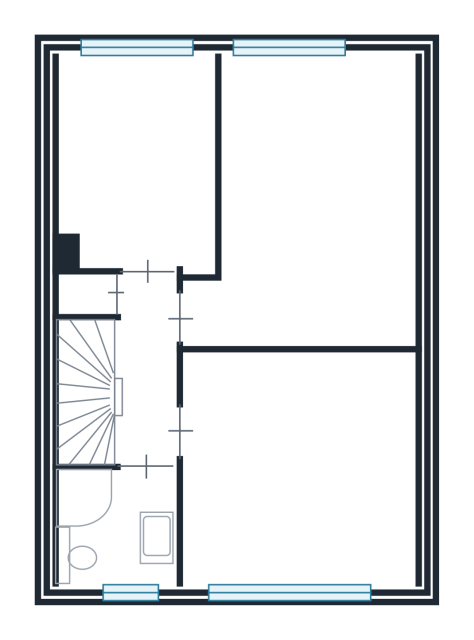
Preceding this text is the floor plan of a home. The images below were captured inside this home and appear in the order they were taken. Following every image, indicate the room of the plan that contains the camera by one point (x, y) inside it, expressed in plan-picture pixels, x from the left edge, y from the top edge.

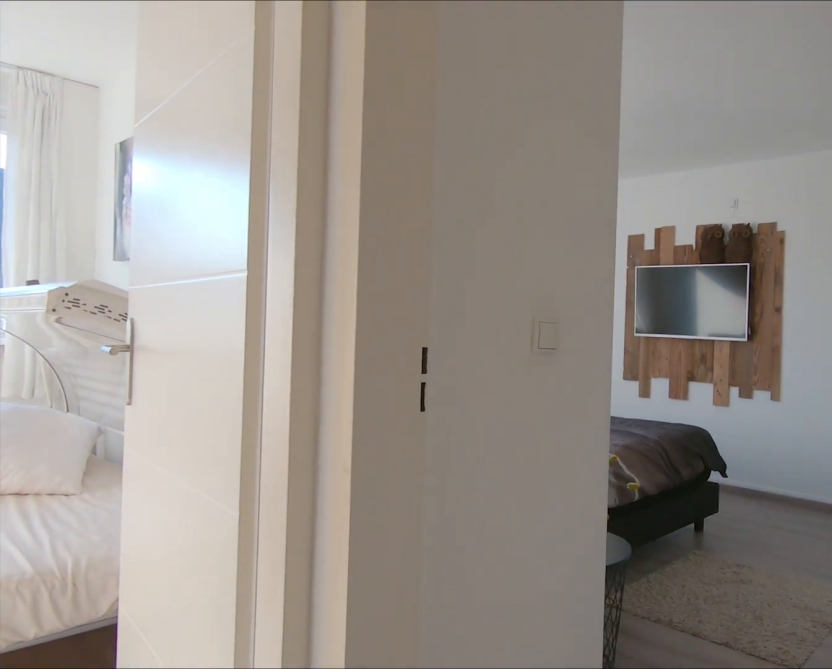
(145, 370)
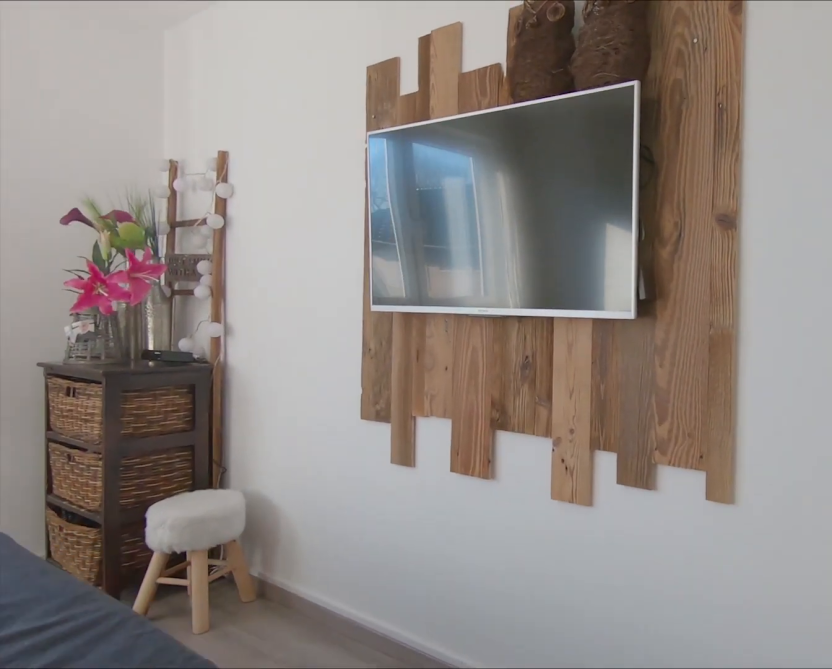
(315, 206)
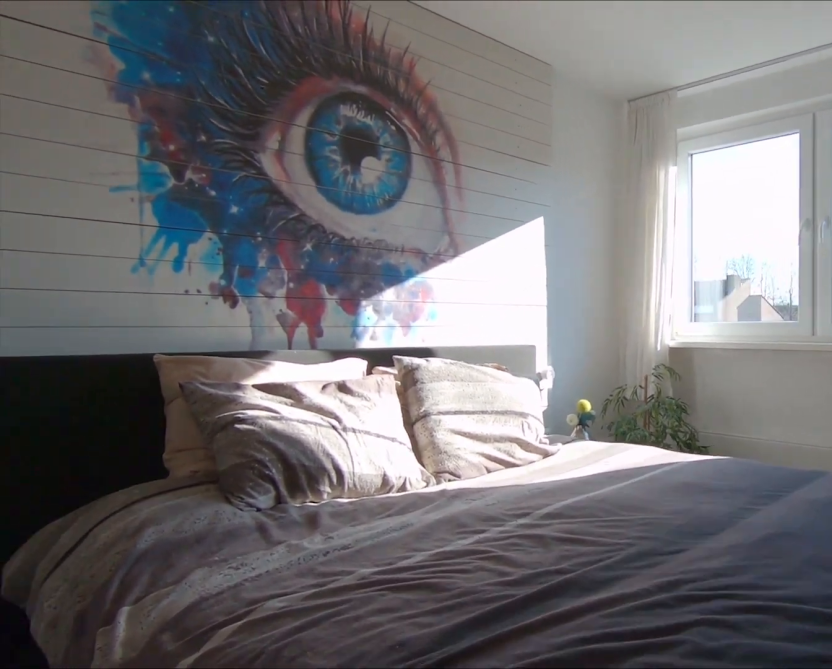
(315, 206)
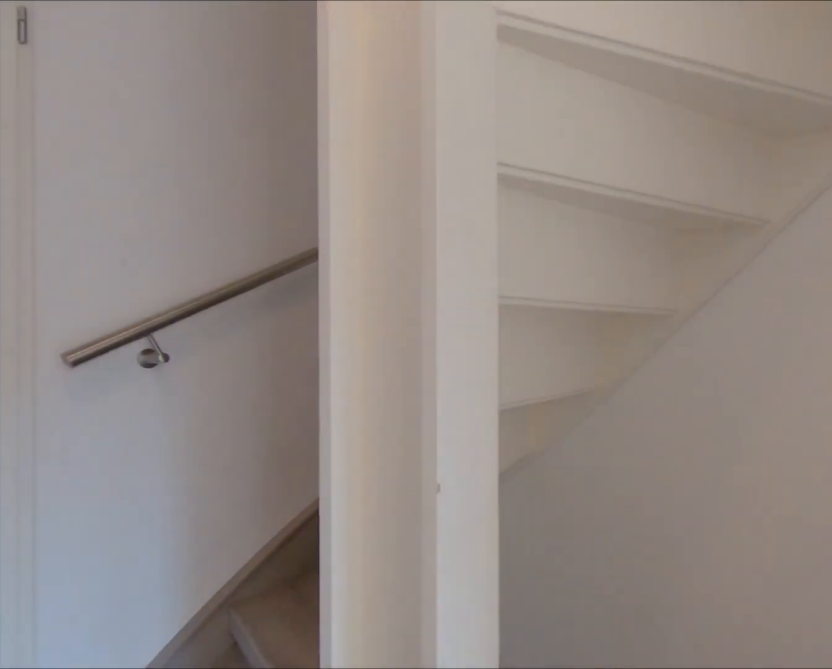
(145, 370)
